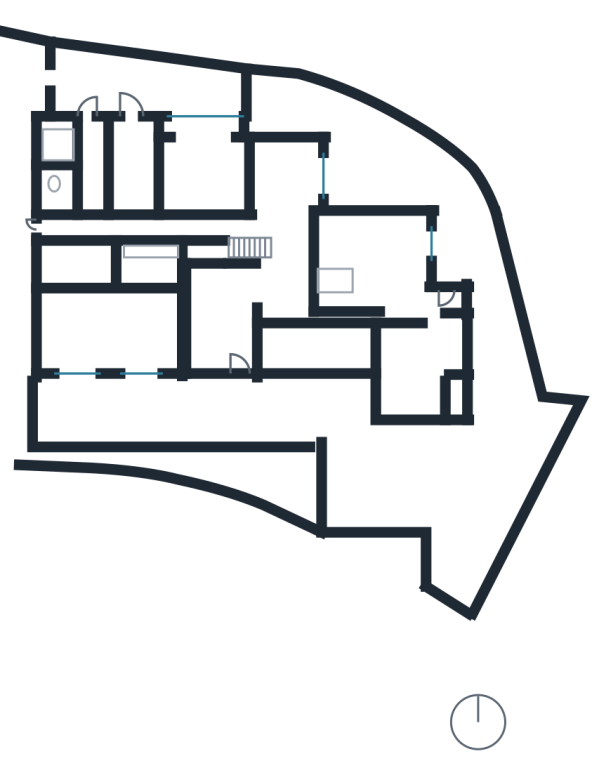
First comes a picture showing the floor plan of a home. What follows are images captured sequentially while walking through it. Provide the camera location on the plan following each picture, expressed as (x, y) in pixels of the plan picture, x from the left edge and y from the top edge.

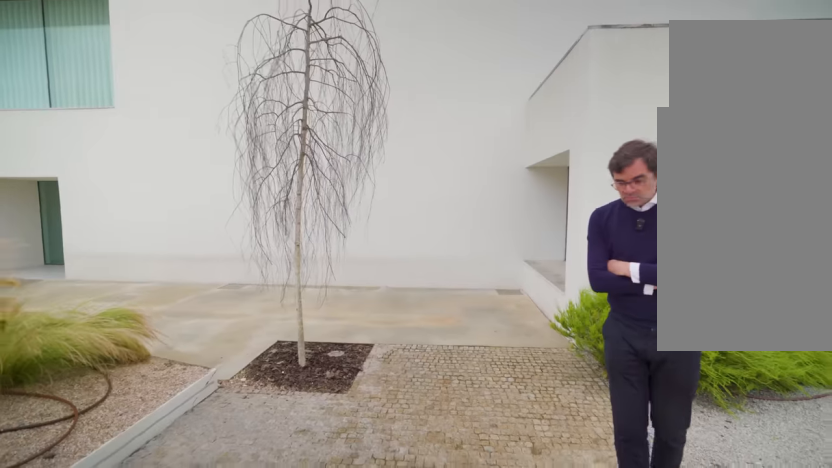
(342, 483)
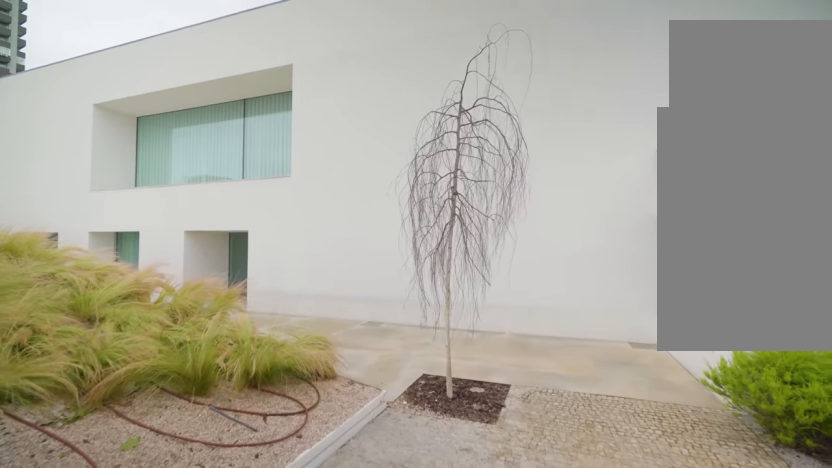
(339, 507)
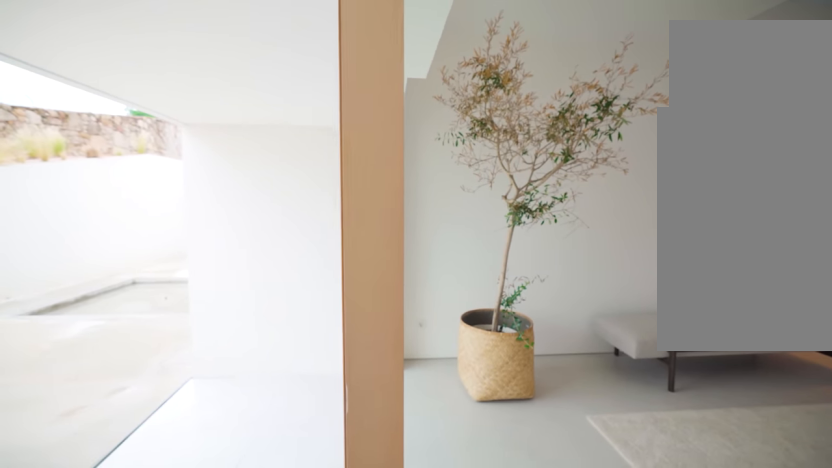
(240, 356)
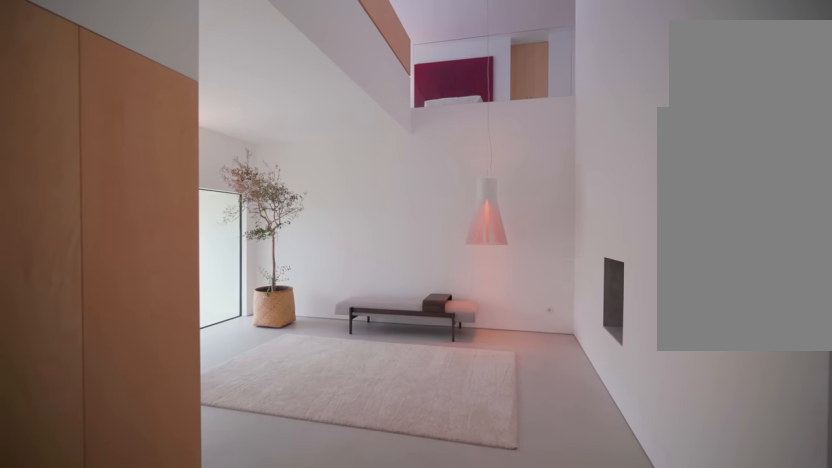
(260, 289)
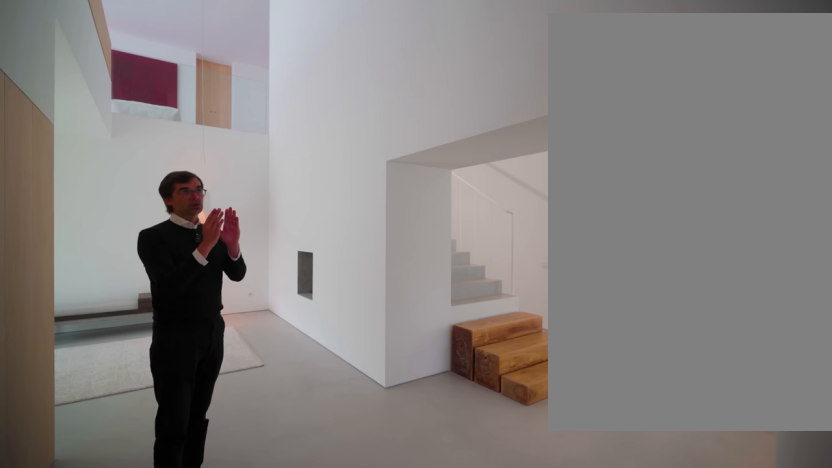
(299, 285)
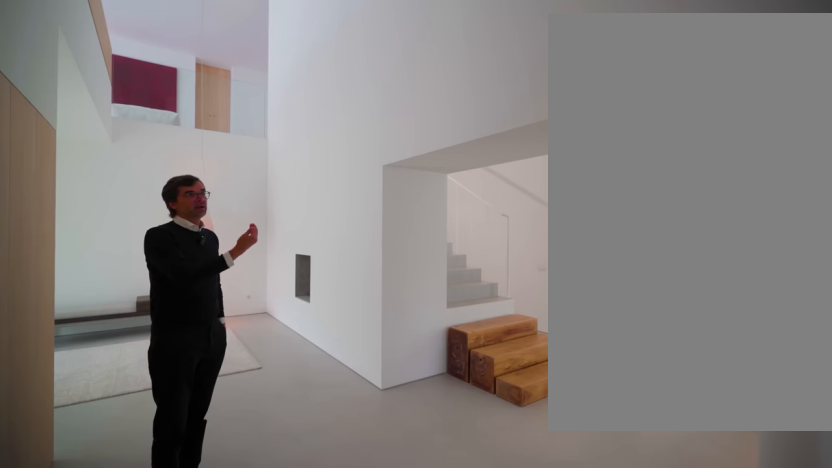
(299, 285)
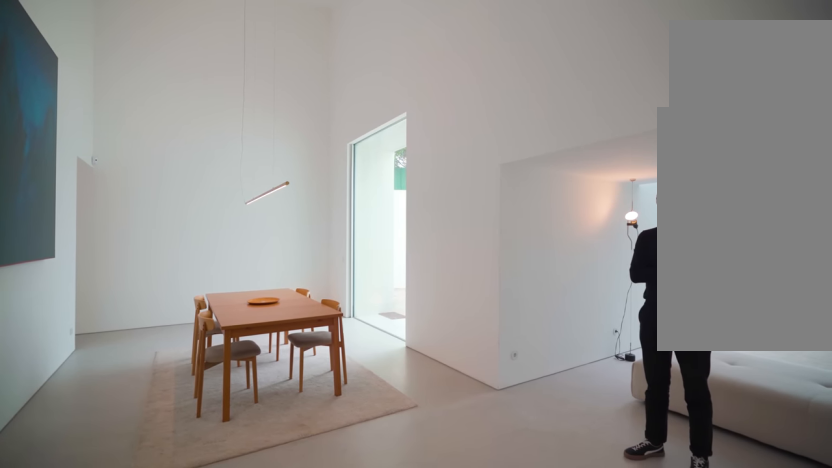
(286, 252)
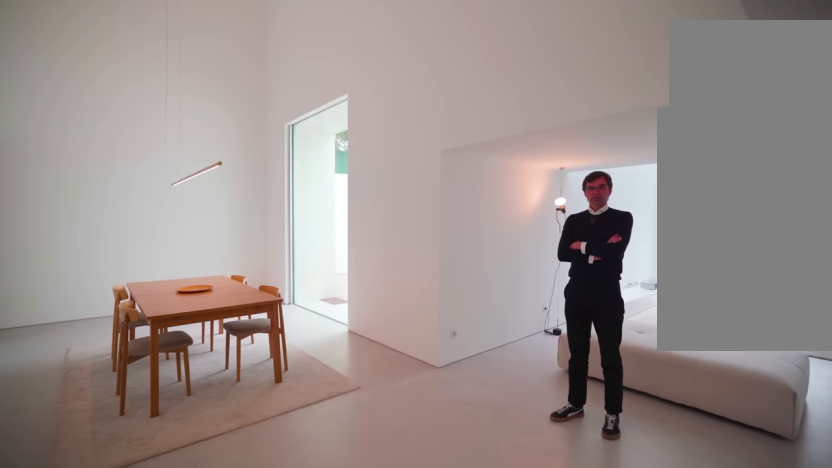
(281, 257)
